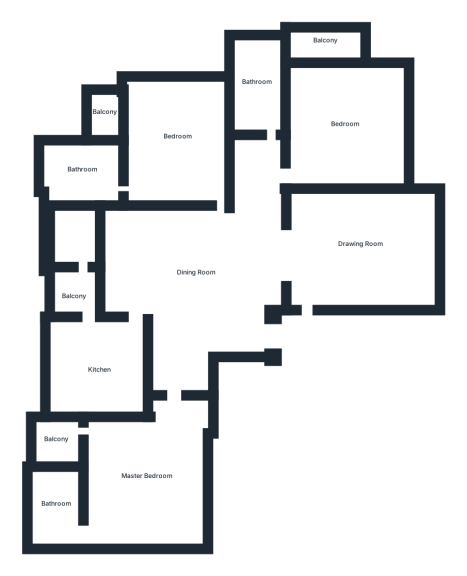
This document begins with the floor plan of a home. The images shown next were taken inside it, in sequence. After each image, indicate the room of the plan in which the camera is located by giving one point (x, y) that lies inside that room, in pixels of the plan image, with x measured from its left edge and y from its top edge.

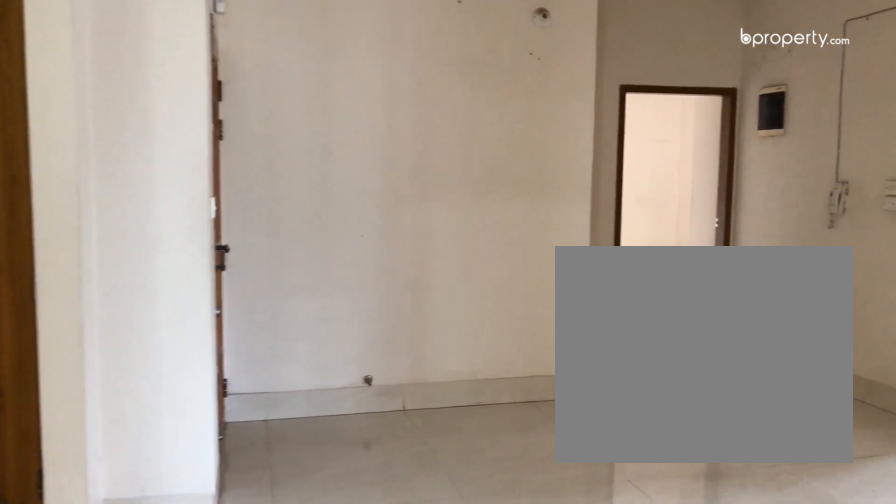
(201, 273)
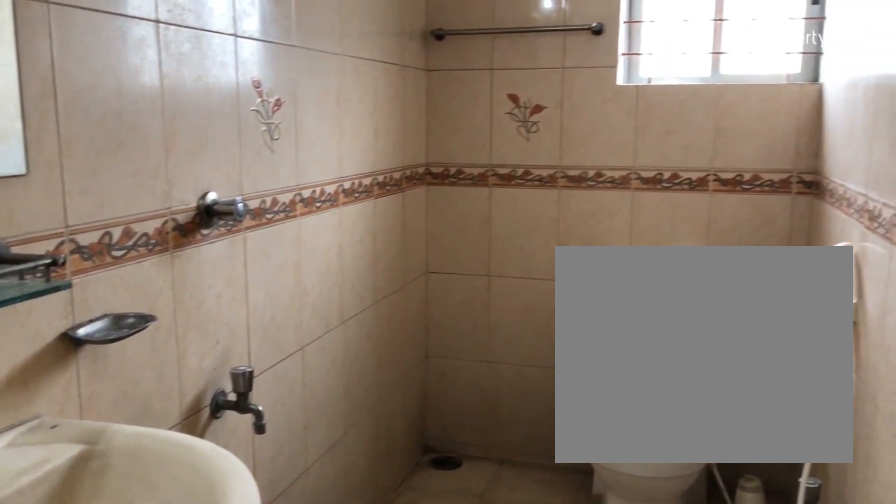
(261, 88)
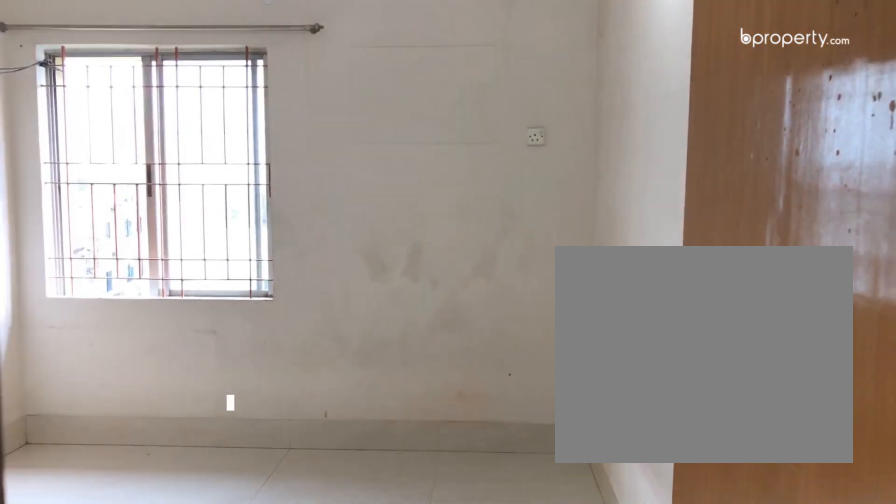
(179, 145)
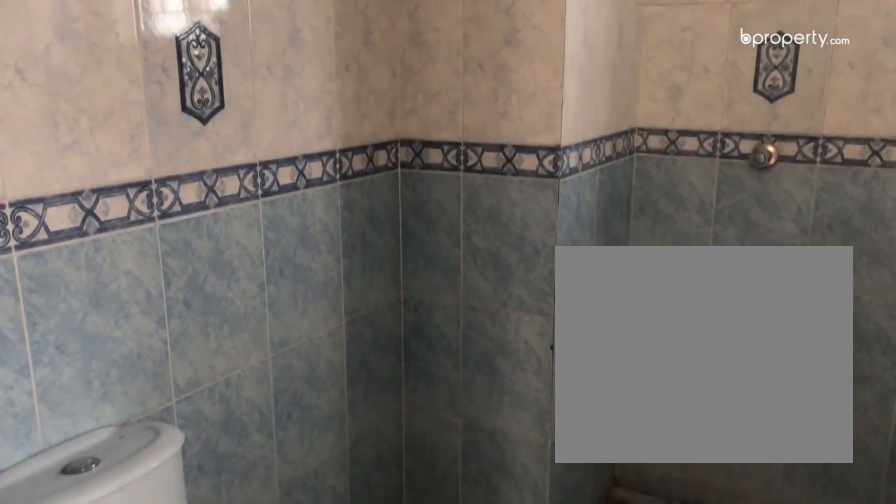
(82, 175)
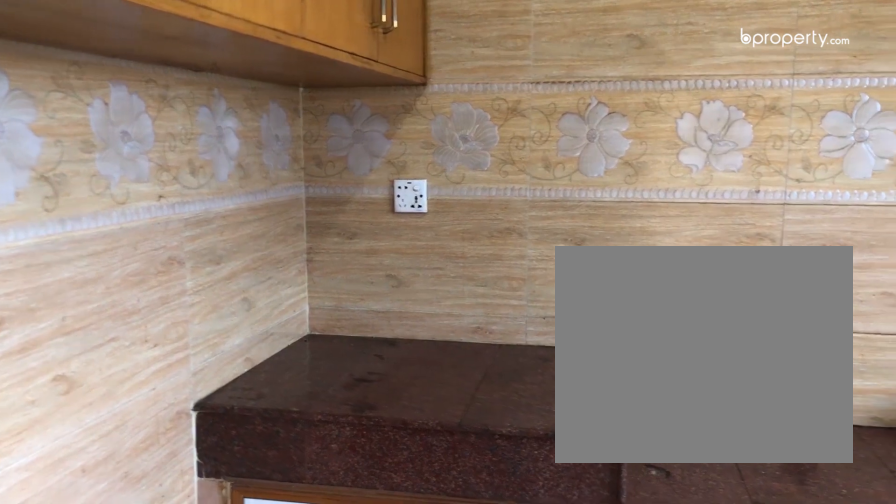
(96, 372)
